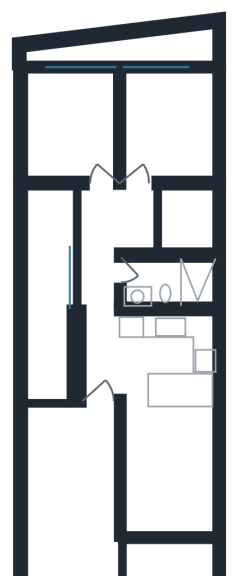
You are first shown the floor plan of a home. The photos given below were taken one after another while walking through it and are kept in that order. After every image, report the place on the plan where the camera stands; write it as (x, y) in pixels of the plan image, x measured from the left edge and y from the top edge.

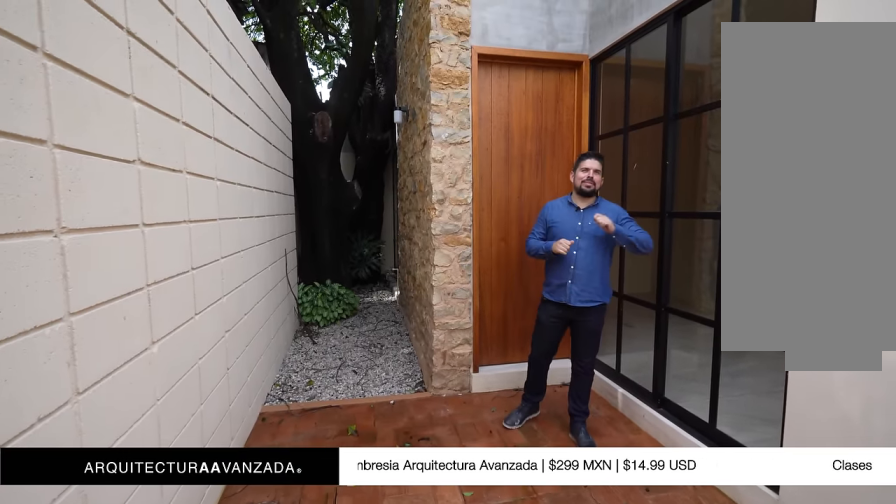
(67, 497)
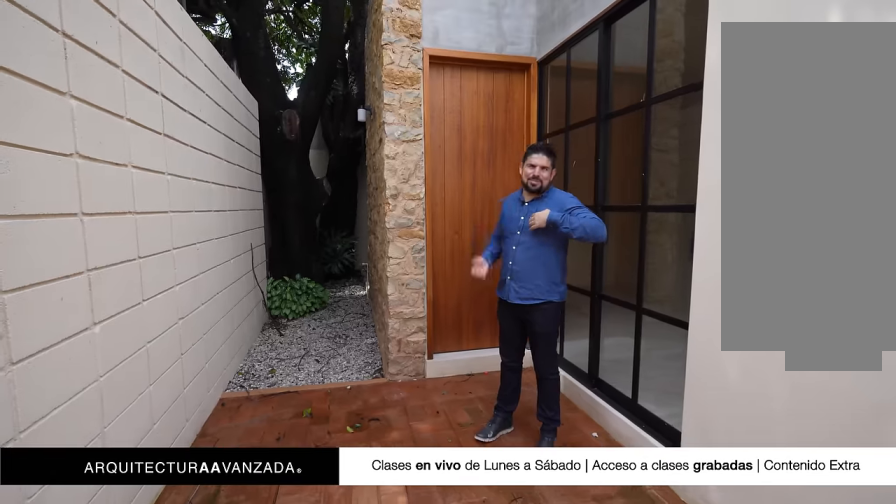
(67, 497)
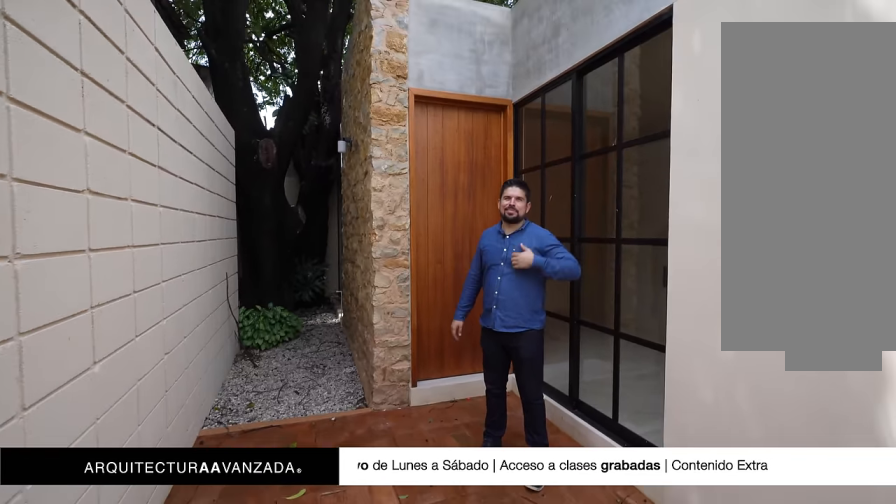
(67, 496)
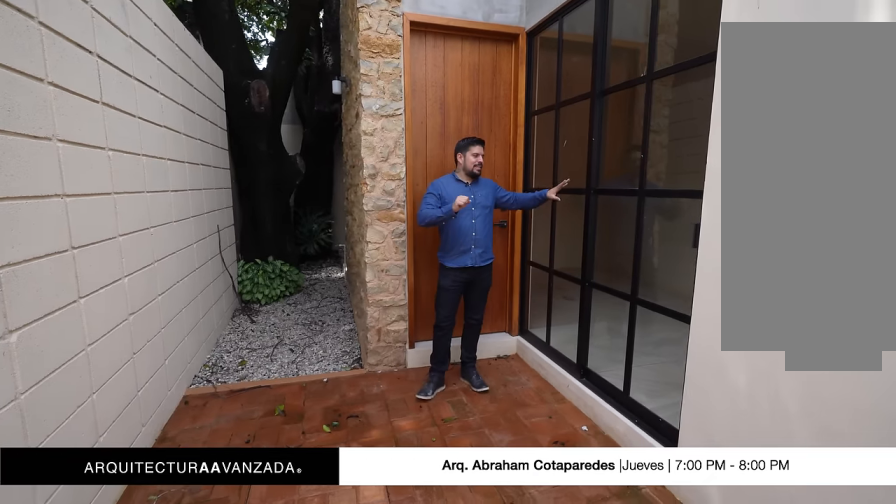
(67, 496)
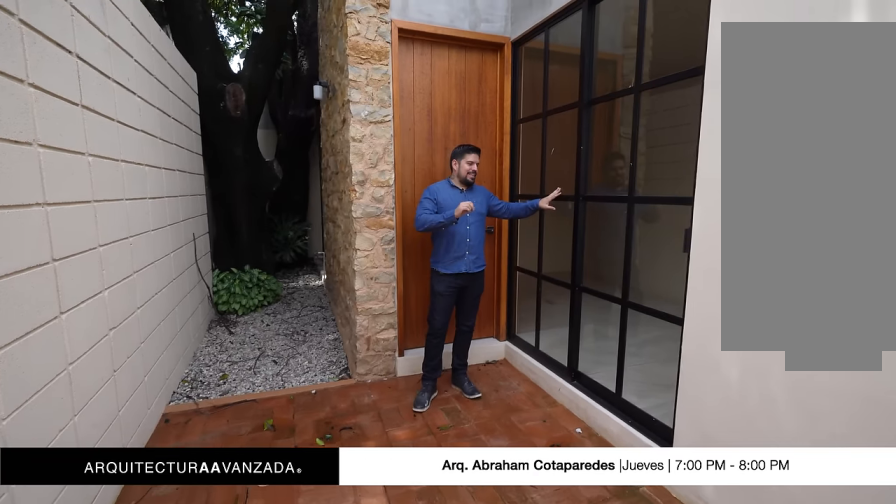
(67, 497)
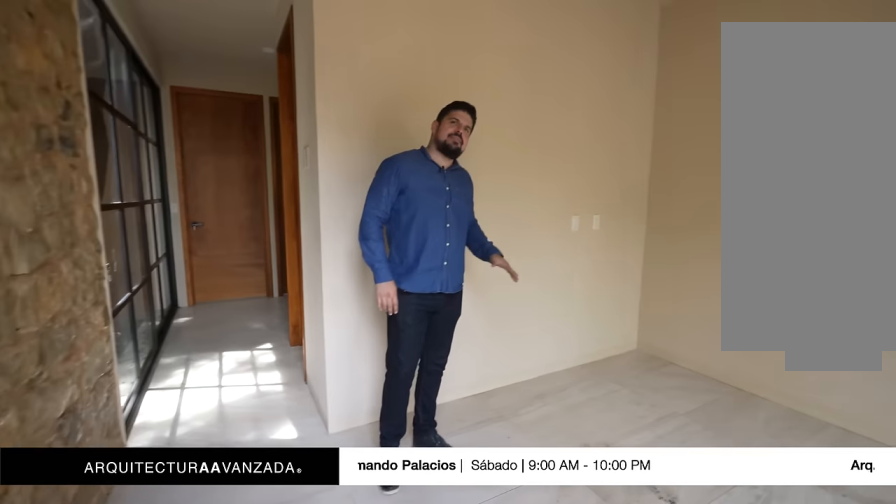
(103, 396)
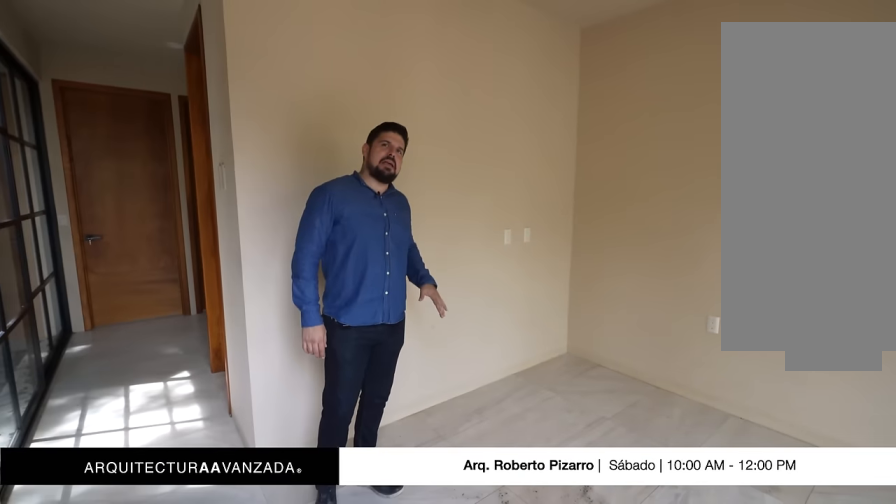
(102, 395)
